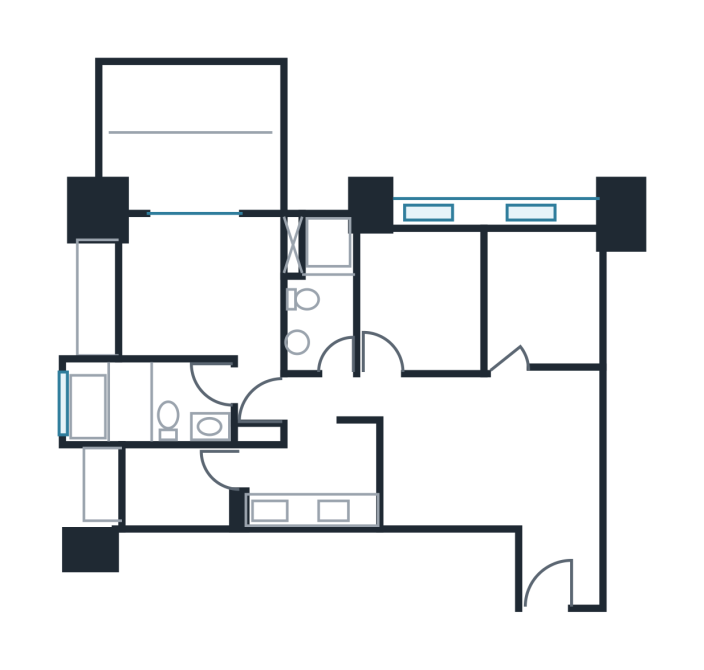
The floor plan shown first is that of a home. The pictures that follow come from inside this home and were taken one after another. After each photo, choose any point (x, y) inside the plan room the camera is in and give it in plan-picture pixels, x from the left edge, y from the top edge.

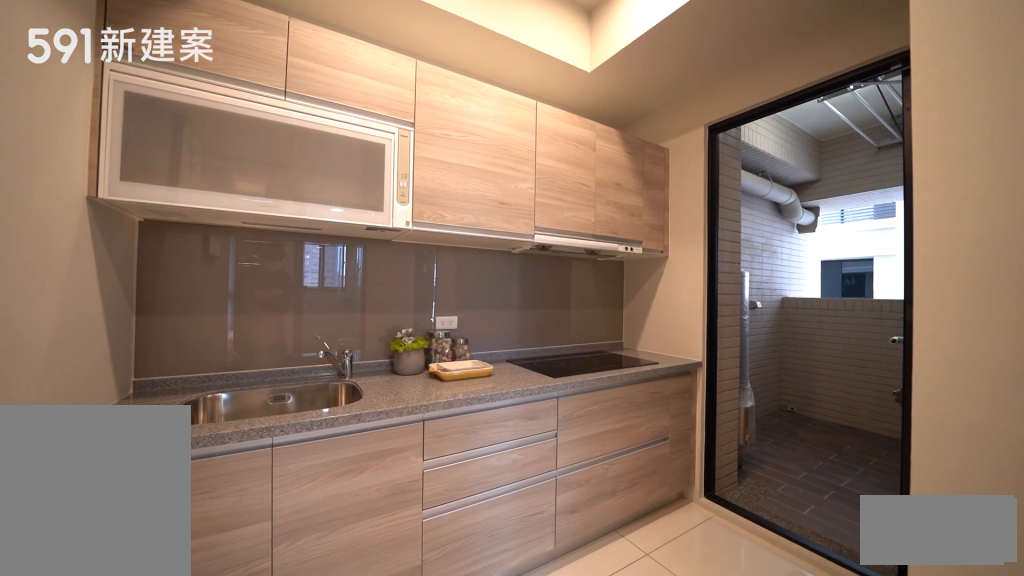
(313, 479)
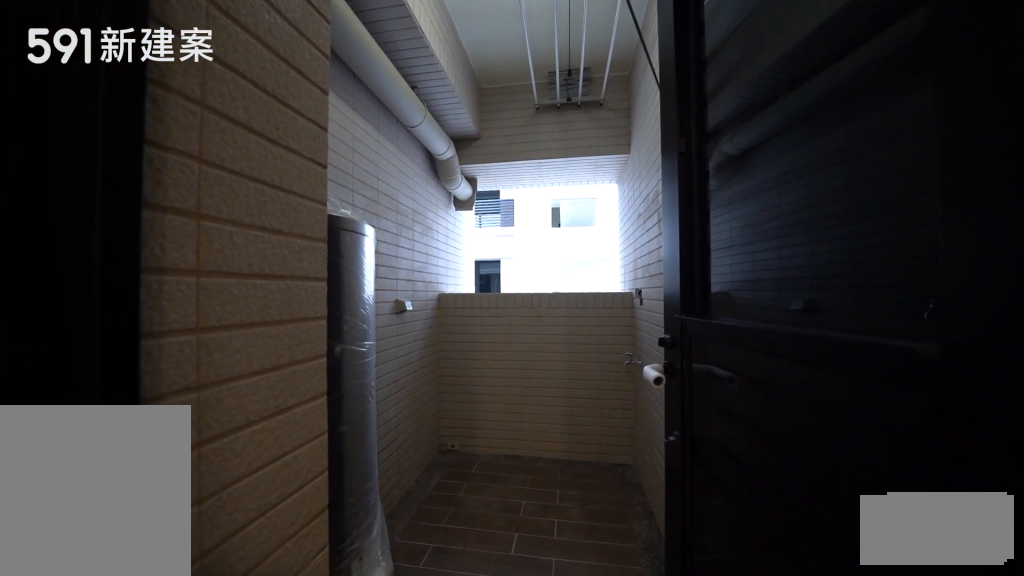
(180, 489)
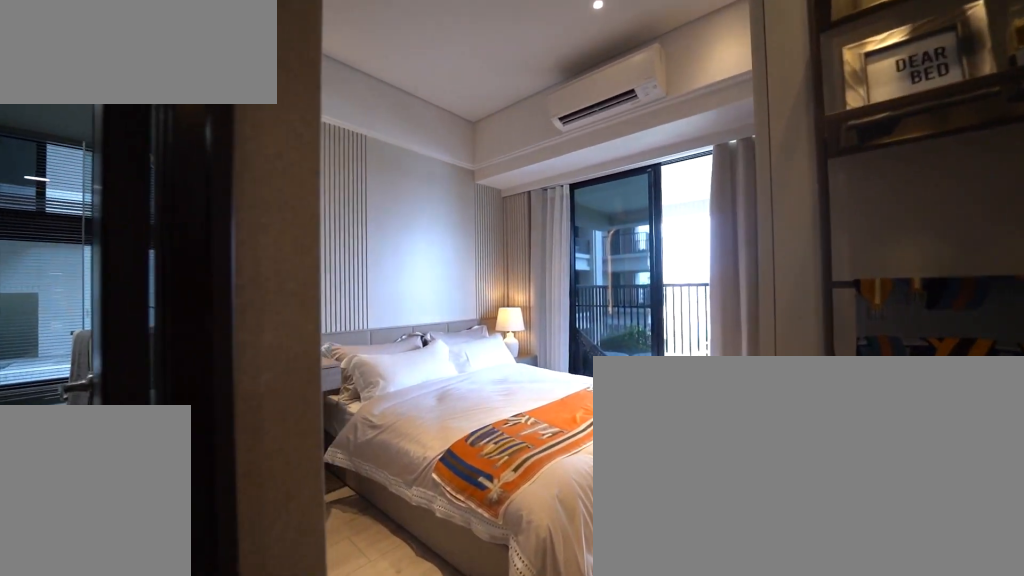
(202, 293)
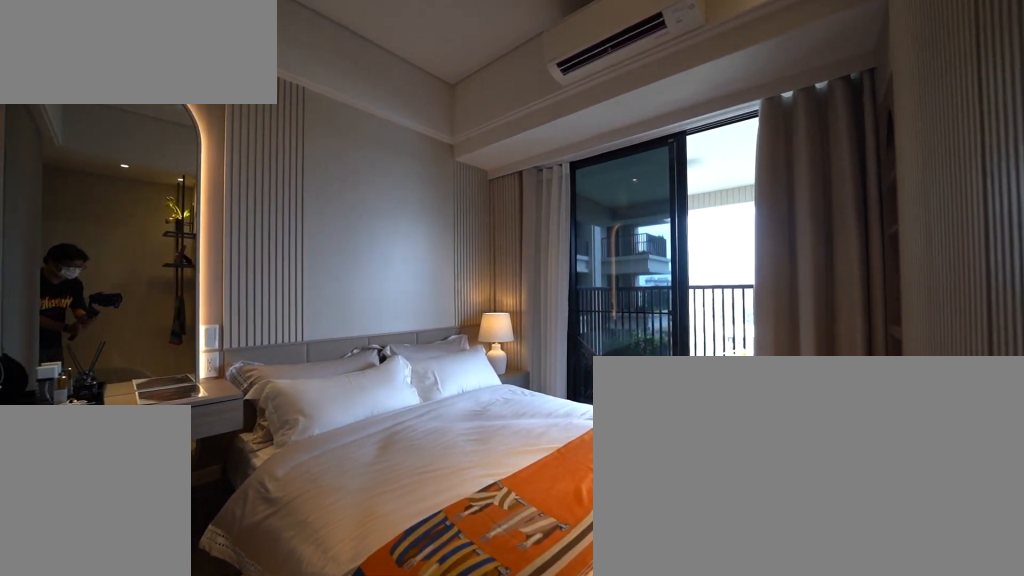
(202, 293)
